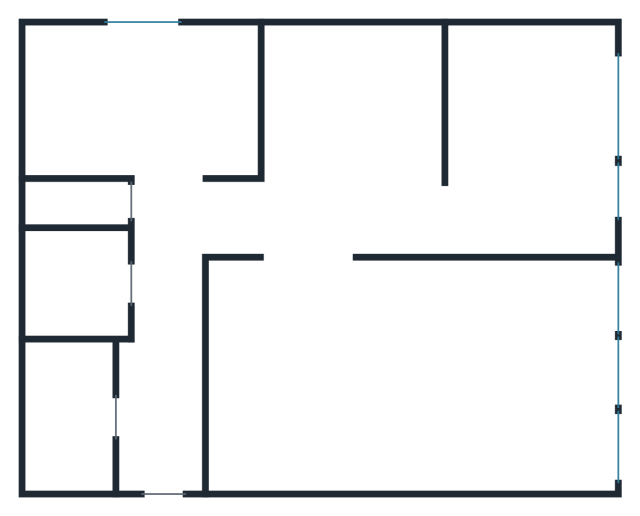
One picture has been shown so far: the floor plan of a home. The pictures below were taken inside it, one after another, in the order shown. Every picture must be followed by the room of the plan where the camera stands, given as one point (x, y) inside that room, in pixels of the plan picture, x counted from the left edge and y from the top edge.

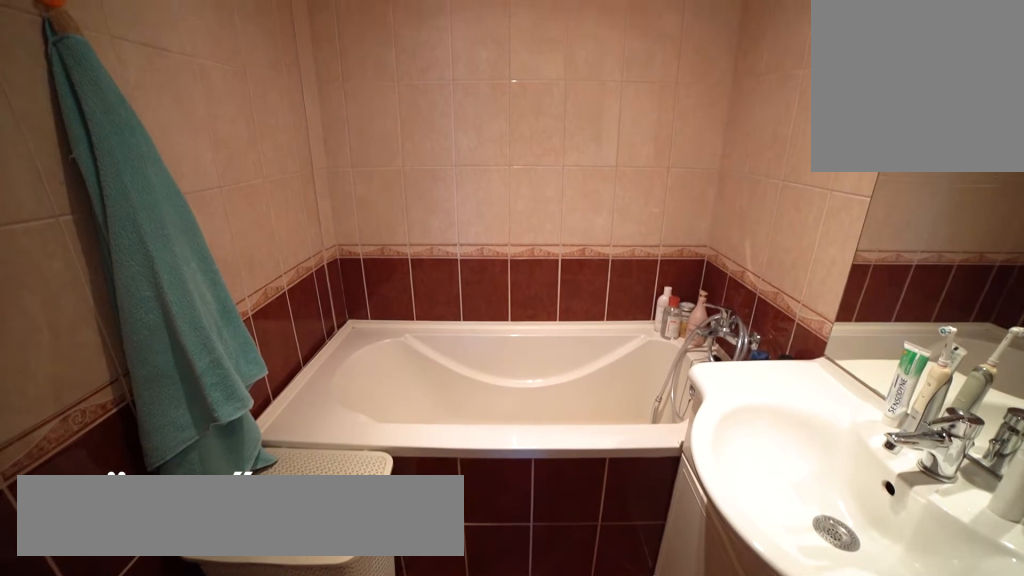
(65, 286)
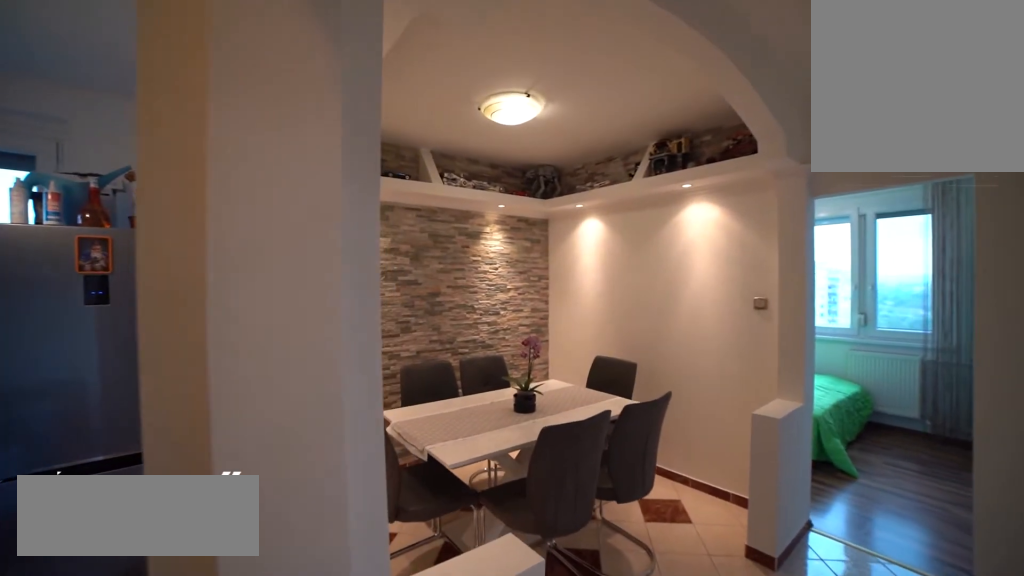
(173, 235)
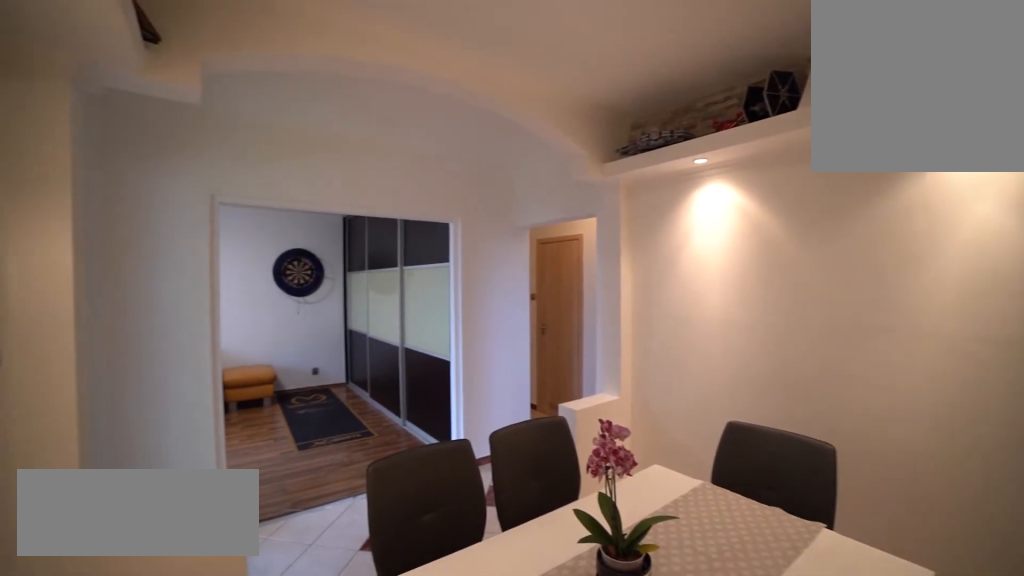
(354, 103)
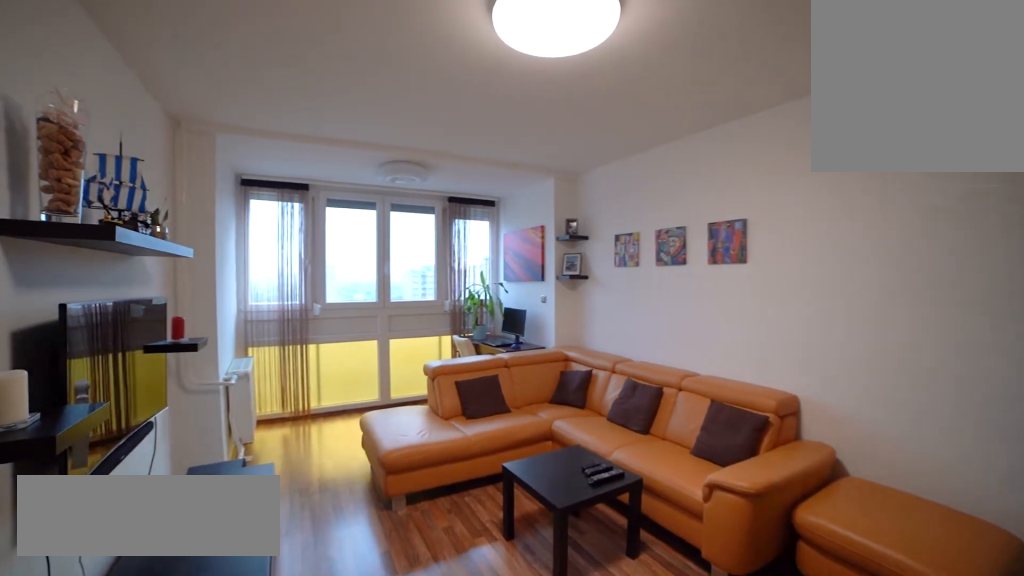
(321, 372)
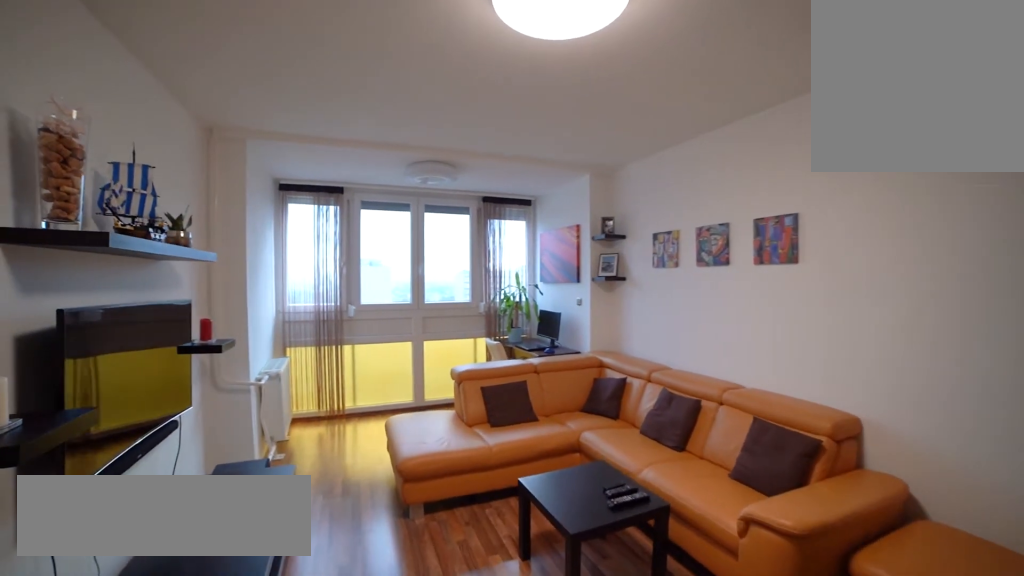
(321, 372)
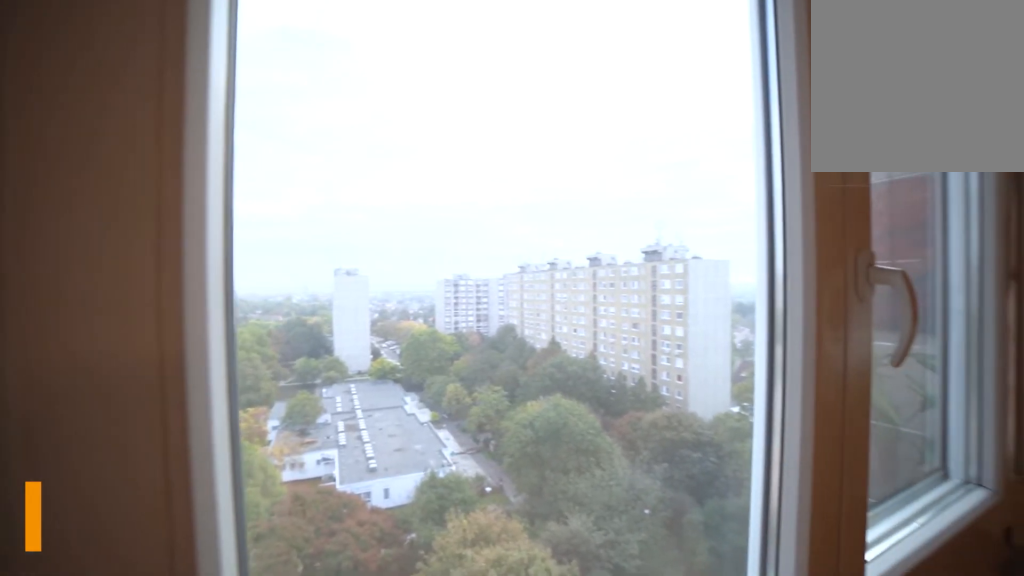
(538, 377)
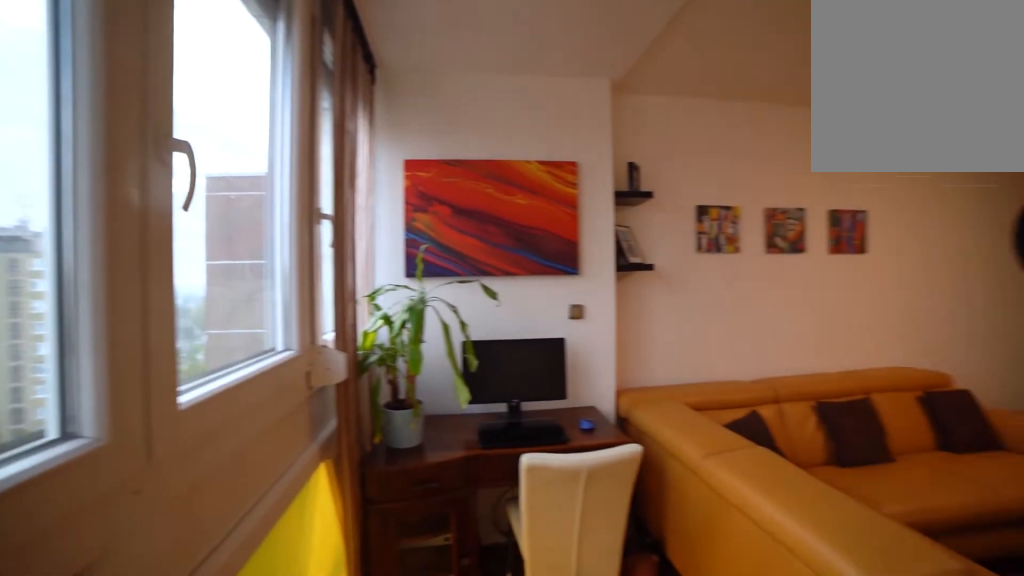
(538, 377)
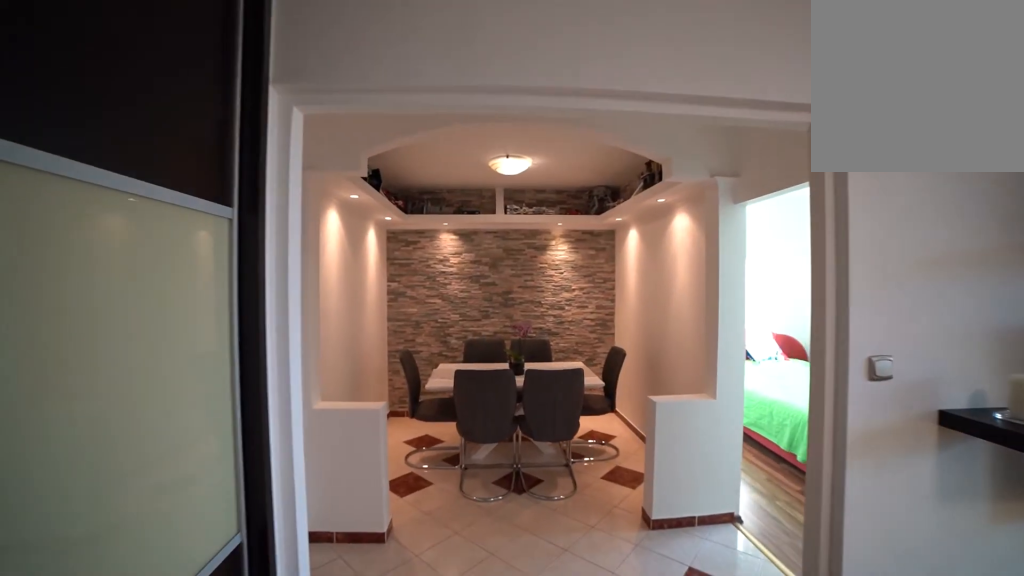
(304, 258)
